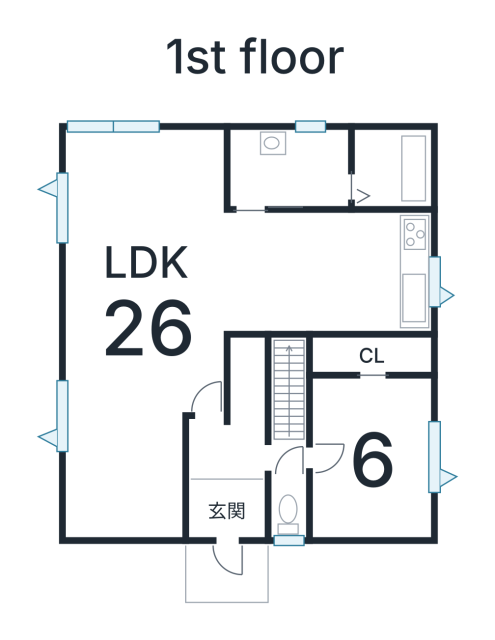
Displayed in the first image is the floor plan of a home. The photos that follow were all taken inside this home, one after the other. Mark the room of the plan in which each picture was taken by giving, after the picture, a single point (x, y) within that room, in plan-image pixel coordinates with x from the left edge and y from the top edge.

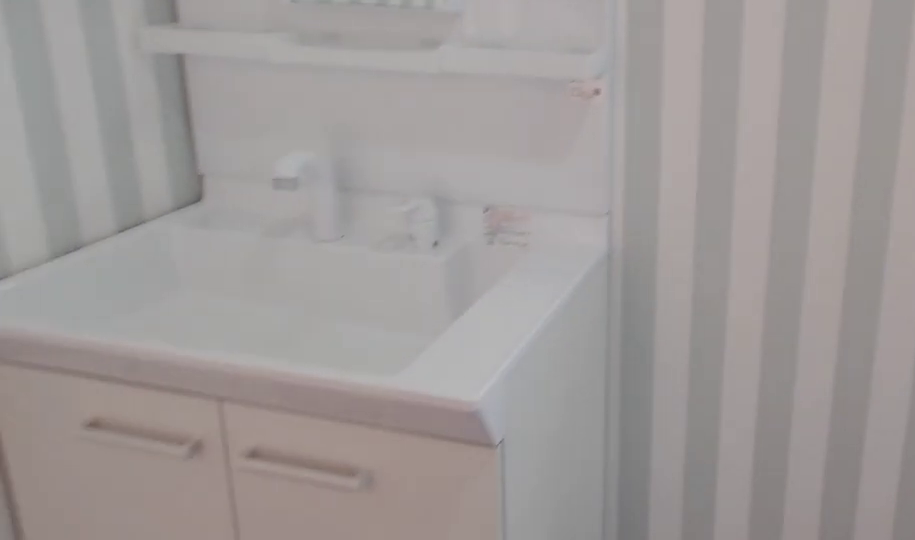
(290, 166)
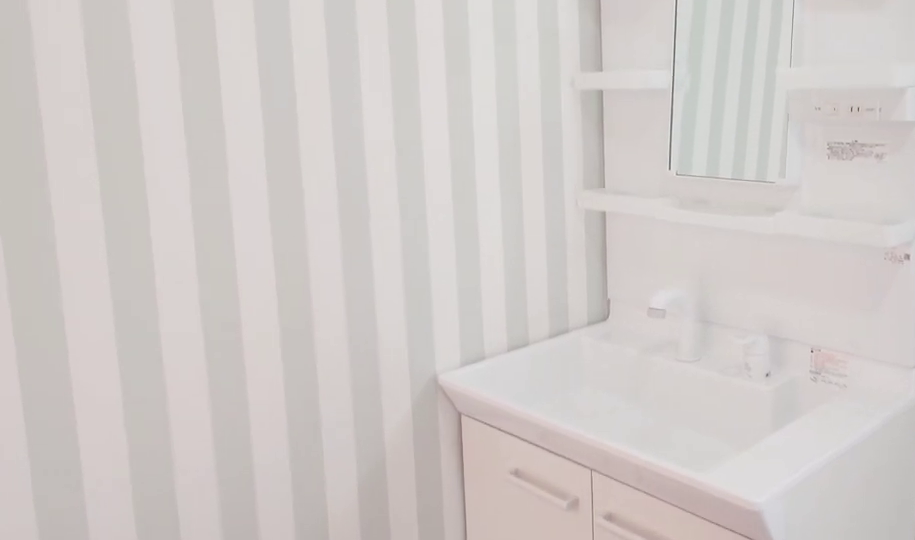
(290, 166)
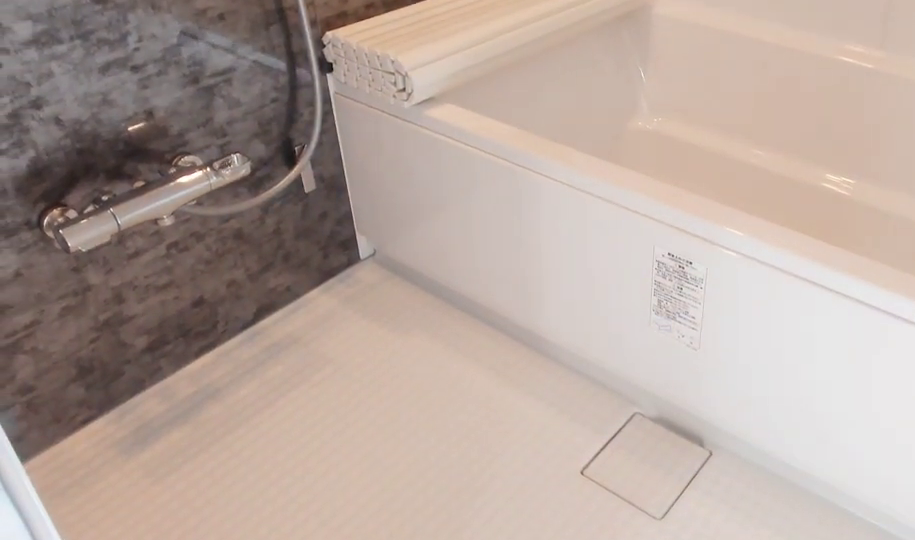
(390, 169)
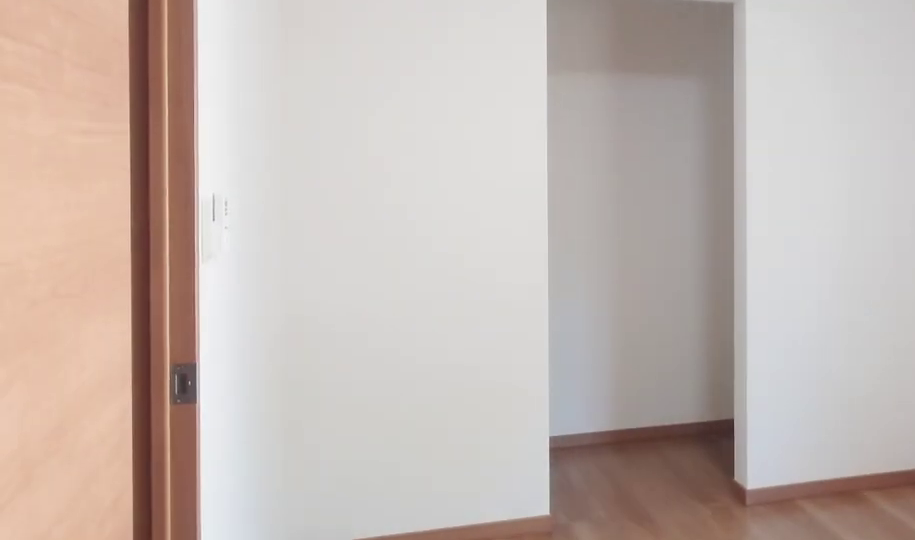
(369, 462)
